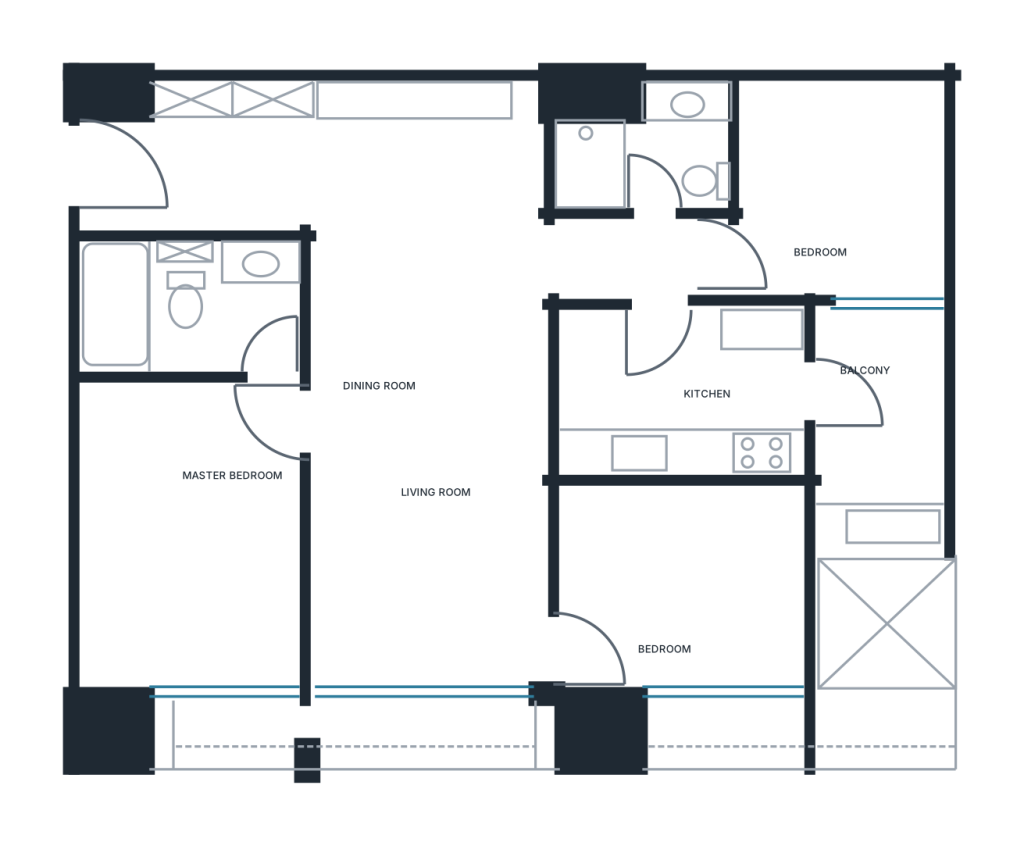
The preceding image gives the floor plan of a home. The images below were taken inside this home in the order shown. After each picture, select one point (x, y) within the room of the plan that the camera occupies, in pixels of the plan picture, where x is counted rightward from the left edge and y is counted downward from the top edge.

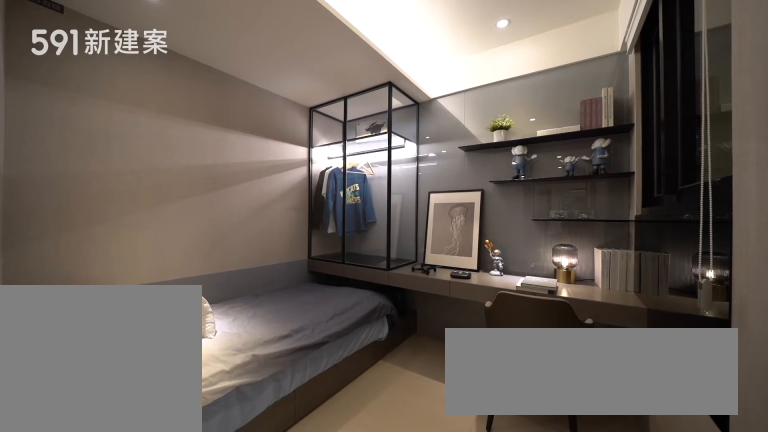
(835, 192)
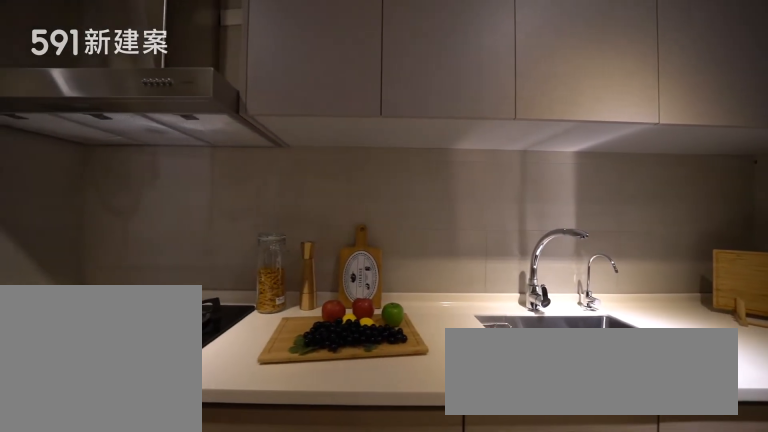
(685, 389)
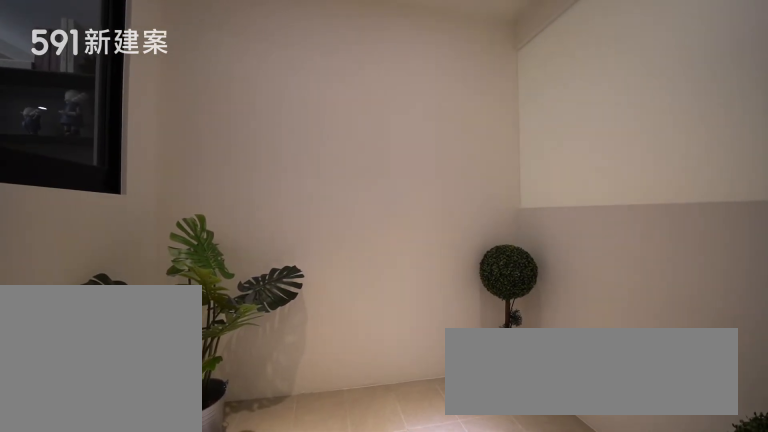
(883, 404)
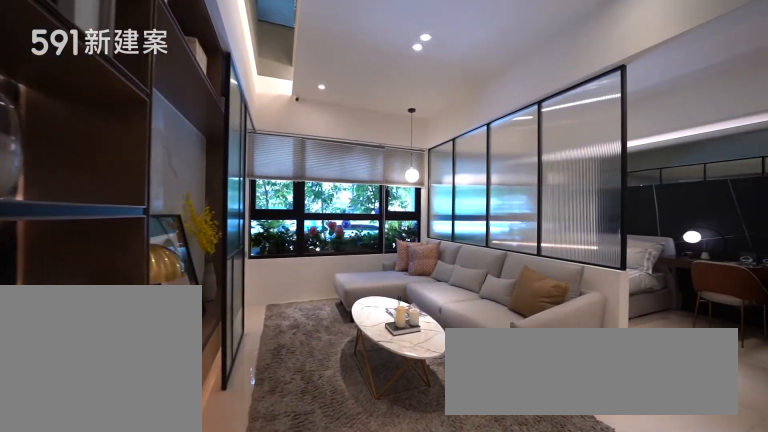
(430, 564)
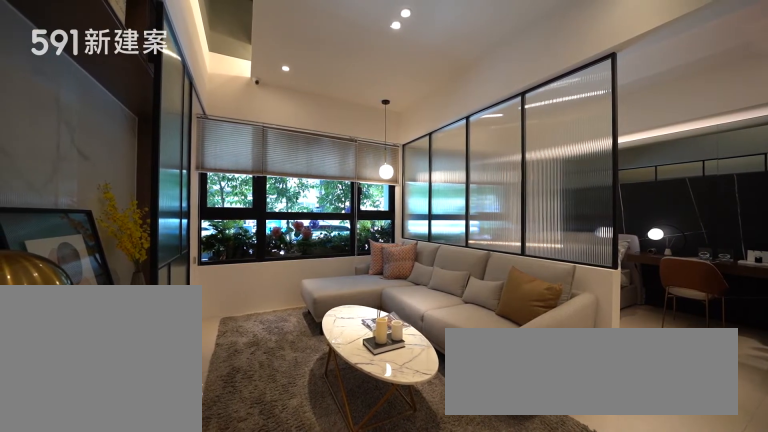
(430, 564)
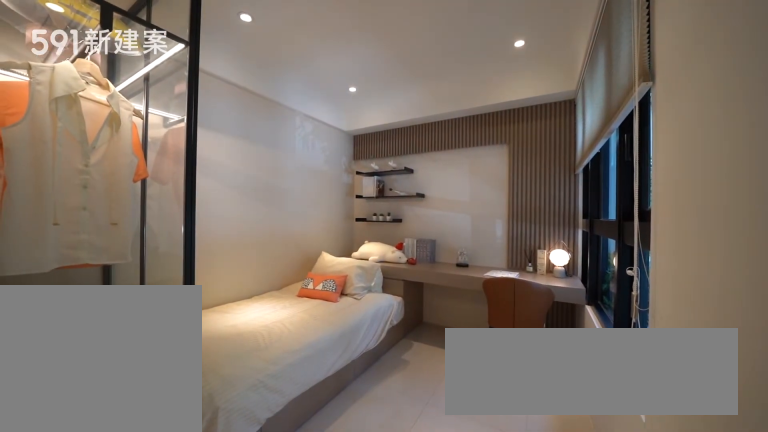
(685, 589)
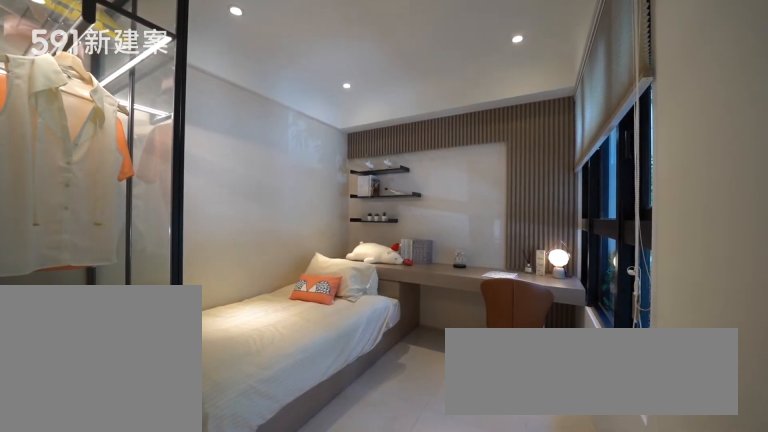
(685, 589)
